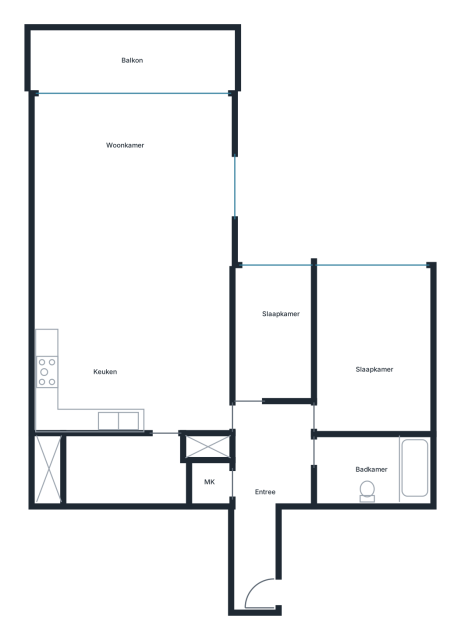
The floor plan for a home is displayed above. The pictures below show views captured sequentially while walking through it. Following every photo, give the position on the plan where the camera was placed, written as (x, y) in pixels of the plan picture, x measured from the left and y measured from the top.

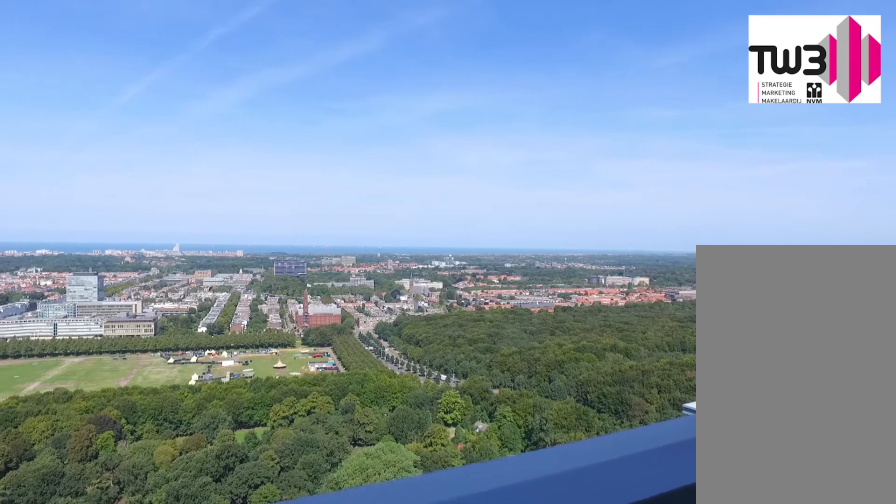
(118, 43)
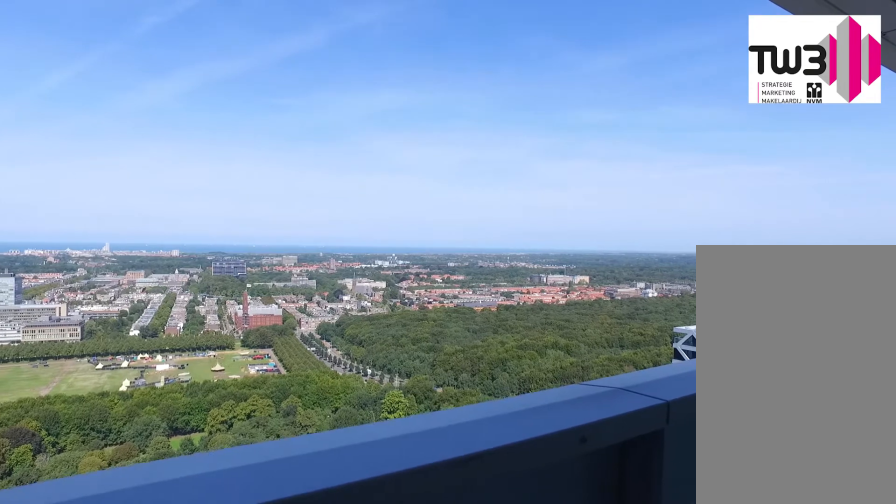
(115, 43)
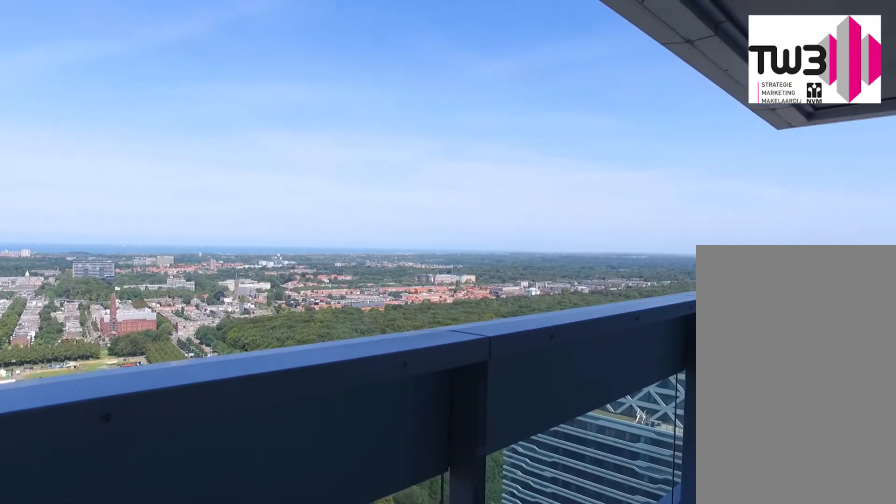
(112, 43)
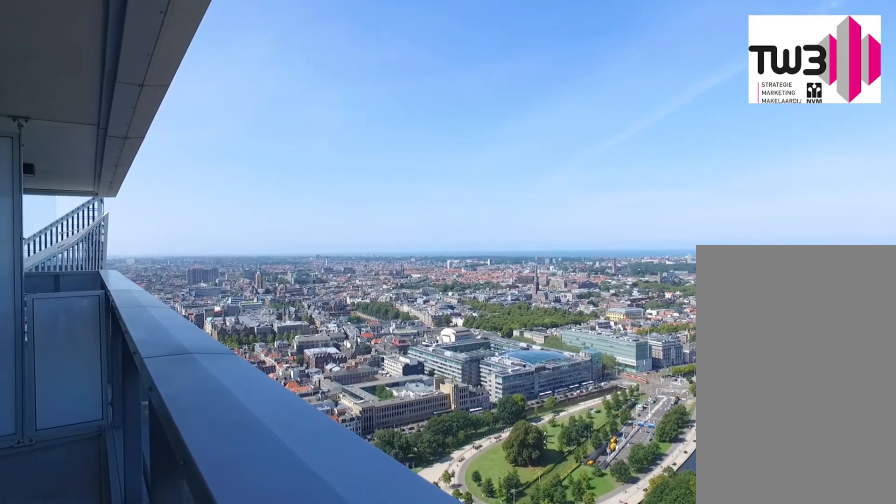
(175, 43)
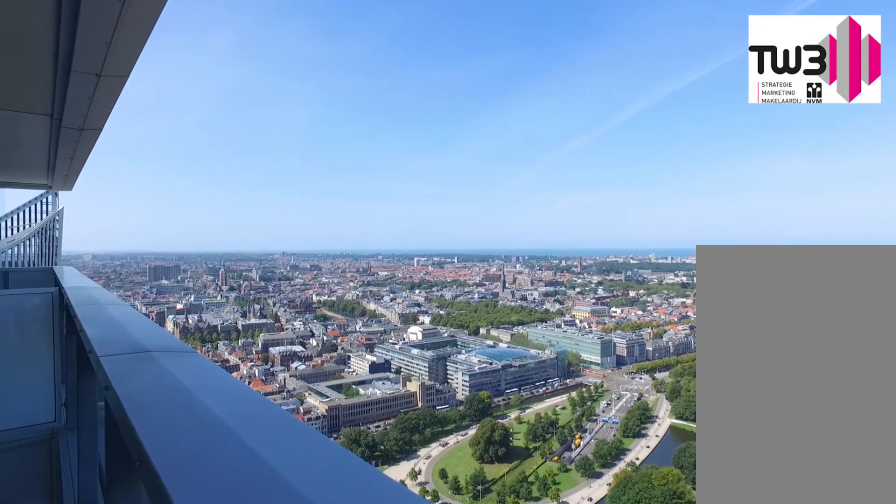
(181, 43)
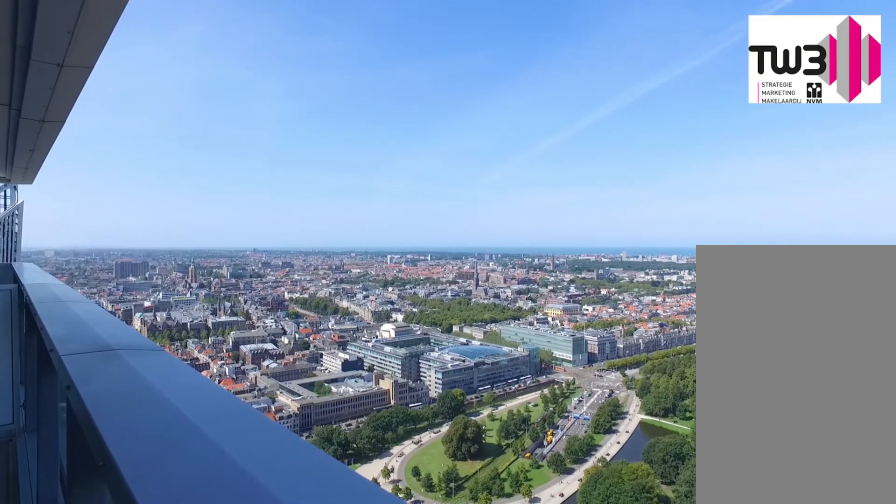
(186, 40)
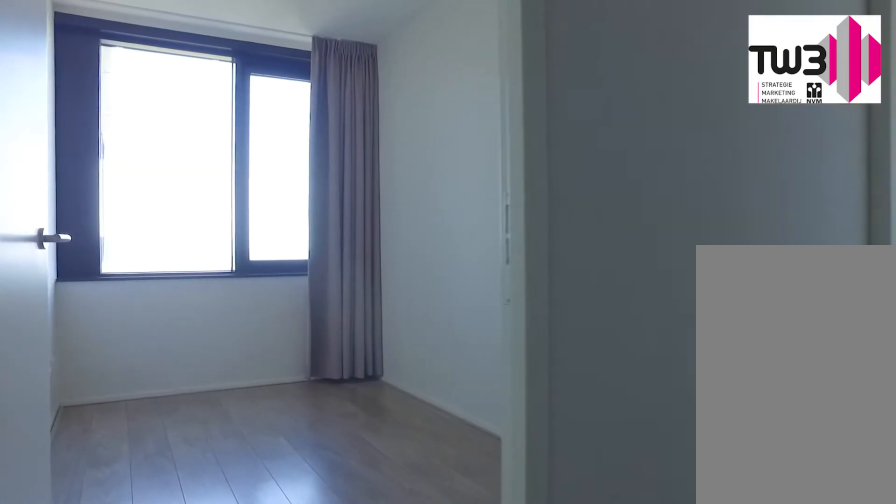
(257, 421)
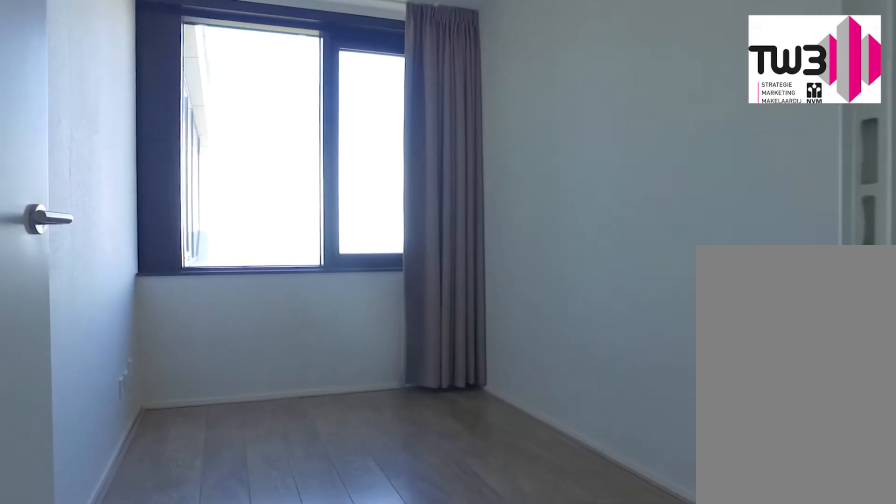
(252, 405)
